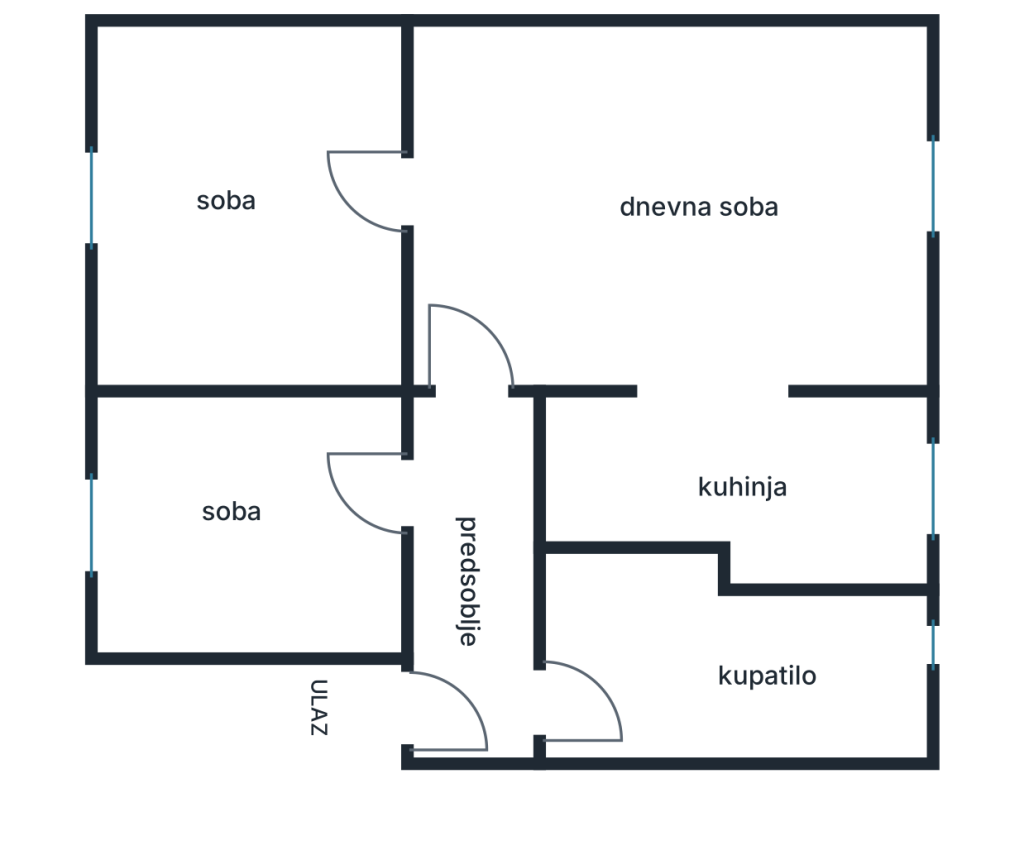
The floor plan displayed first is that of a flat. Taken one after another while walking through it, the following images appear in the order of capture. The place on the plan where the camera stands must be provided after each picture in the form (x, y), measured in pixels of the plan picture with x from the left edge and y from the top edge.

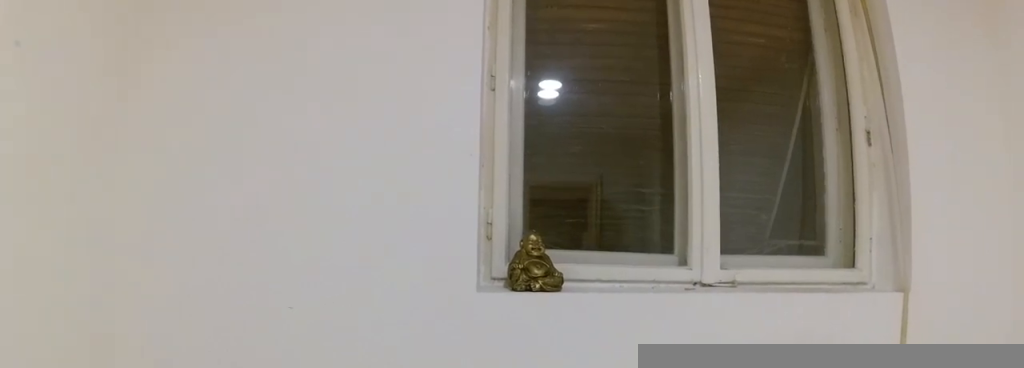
(217, 491)
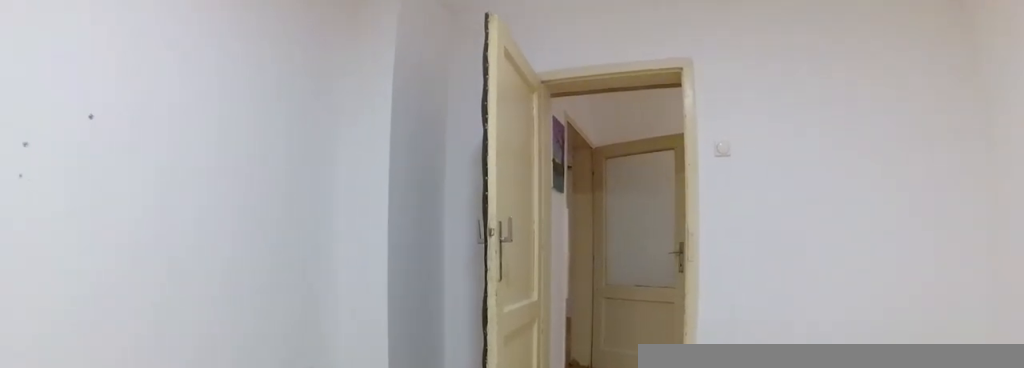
(148, 503)
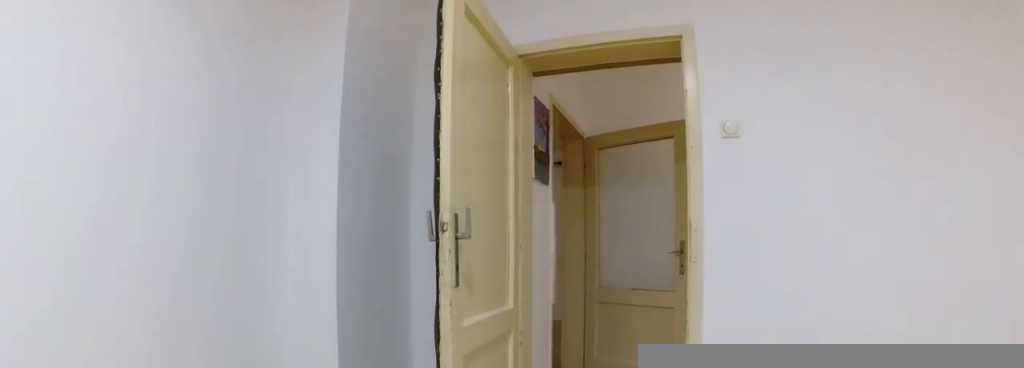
(176, 503)
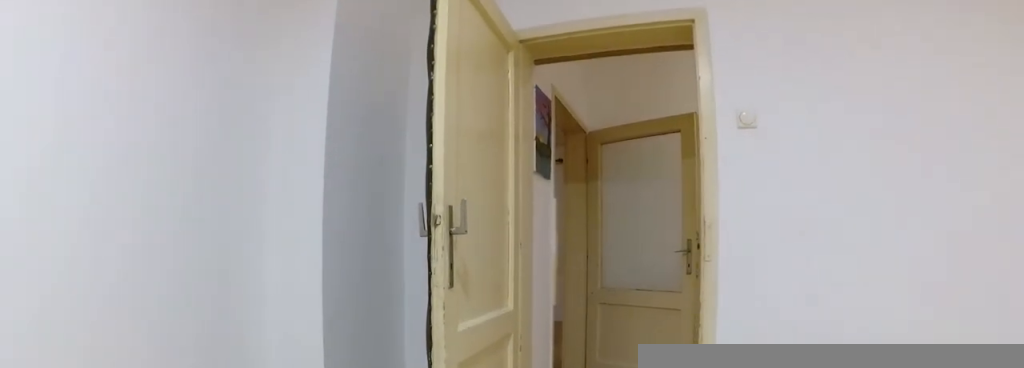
(191, 503)
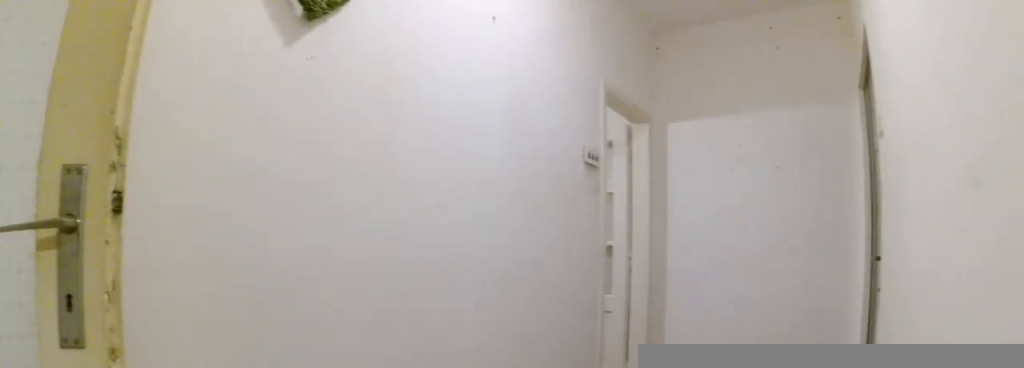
(455, 461)
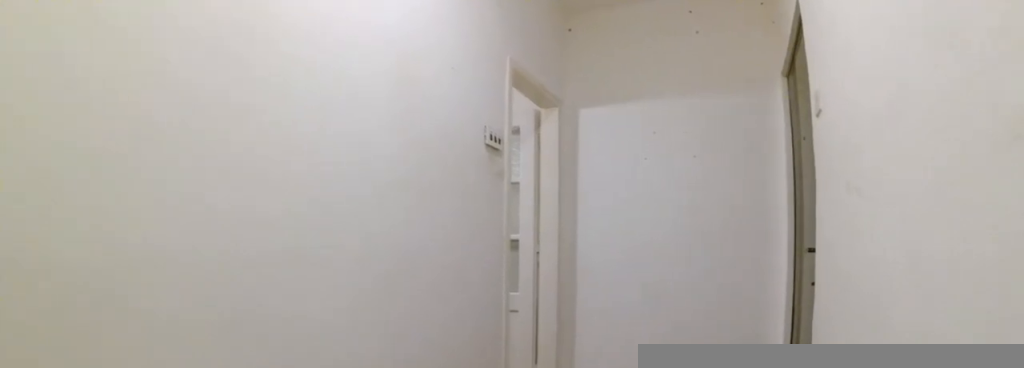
(469, 489)
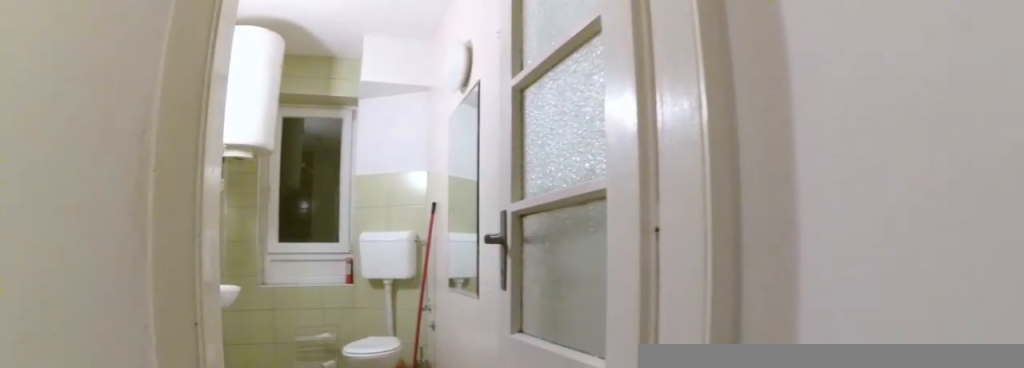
(430, 689)
